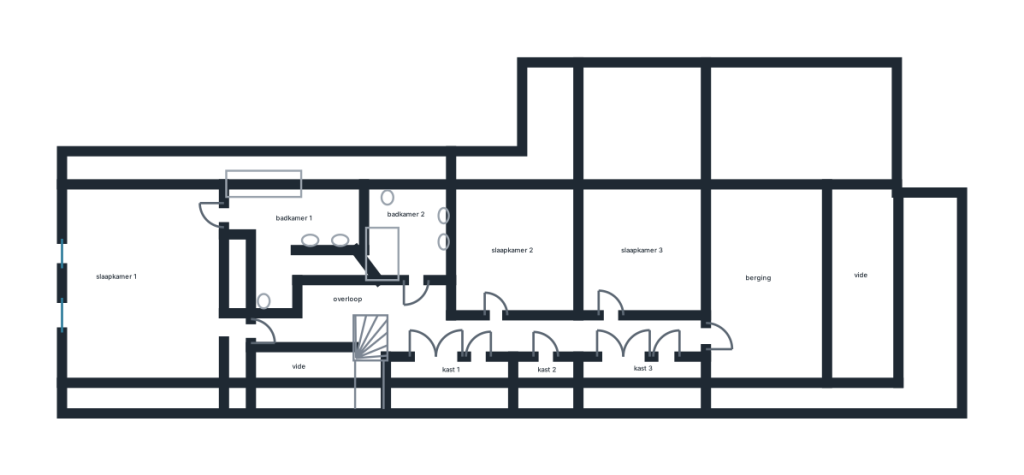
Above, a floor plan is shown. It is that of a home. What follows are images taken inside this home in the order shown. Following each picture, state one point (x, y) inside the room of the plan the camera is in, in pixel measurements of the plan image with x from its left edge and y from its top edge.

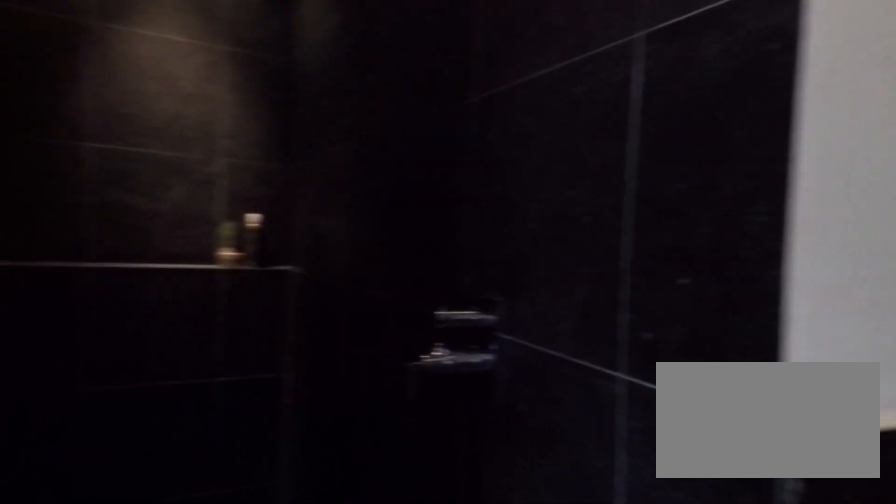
(295, 228)
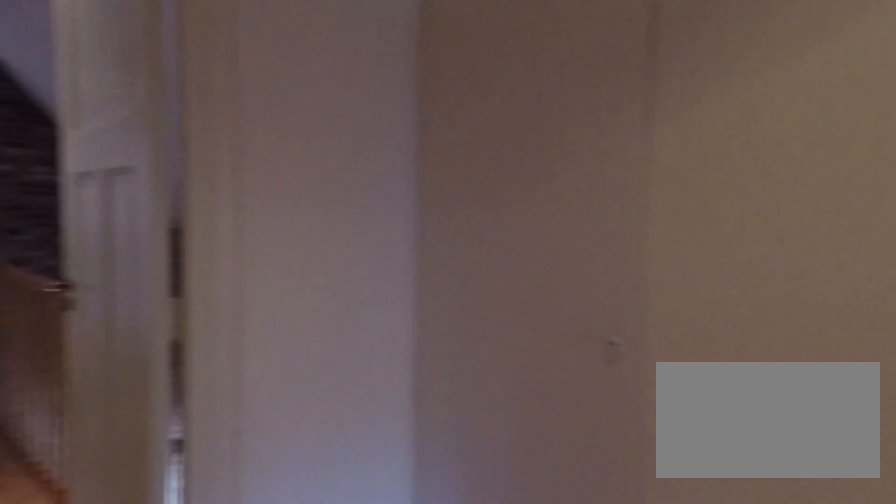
(152, 286)
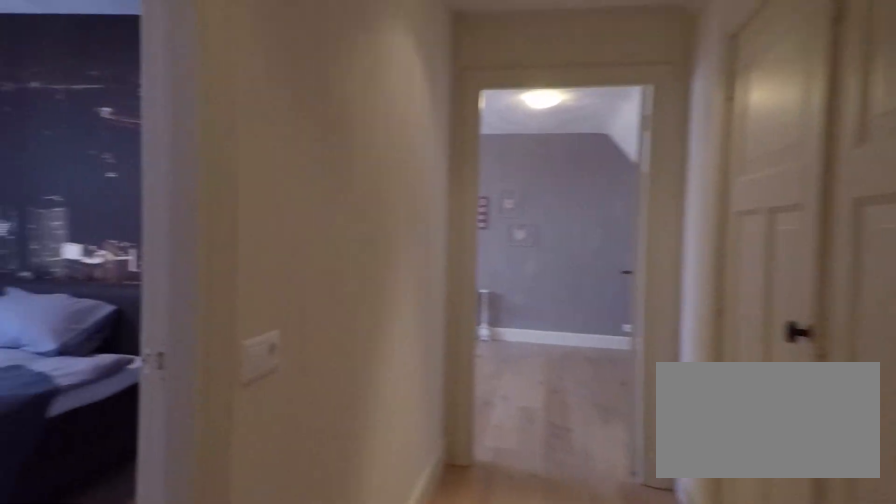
(457, 325)
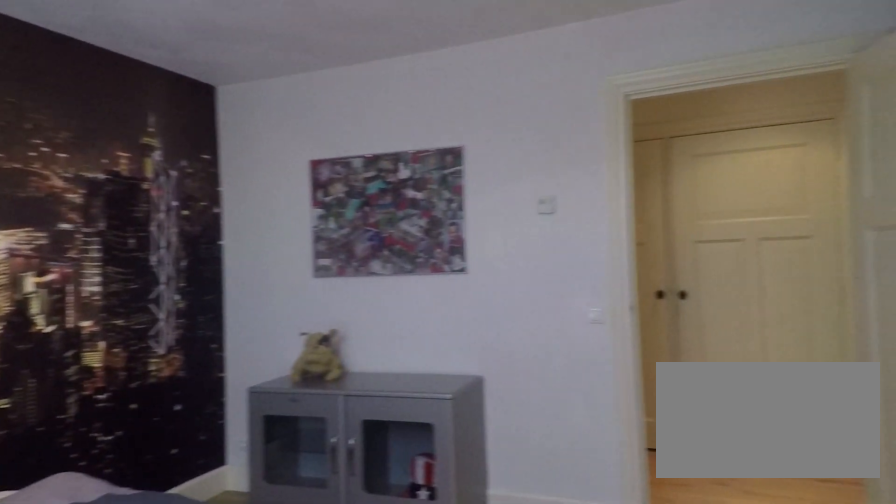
(642, 249)
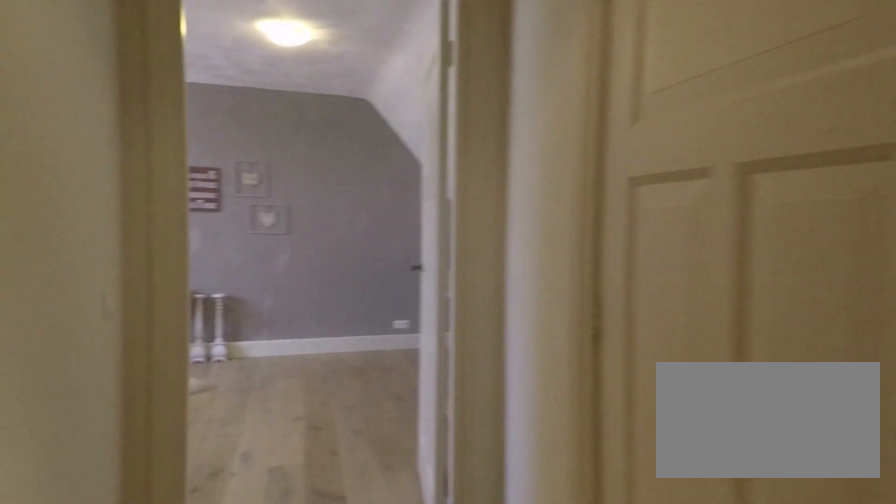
(457, 325)
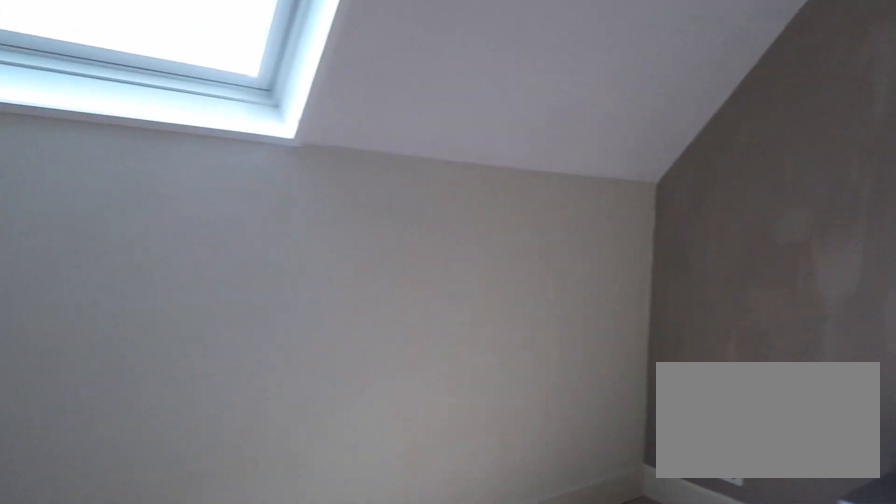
(768, 283)
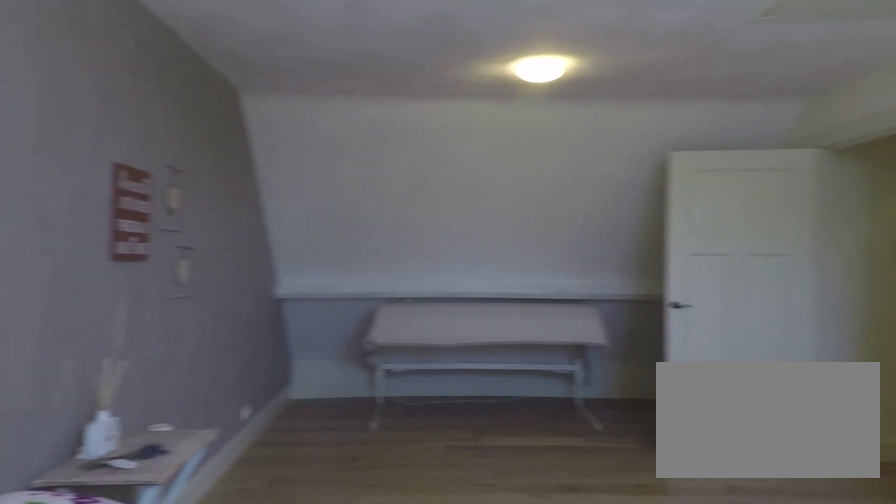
(768, 283)
